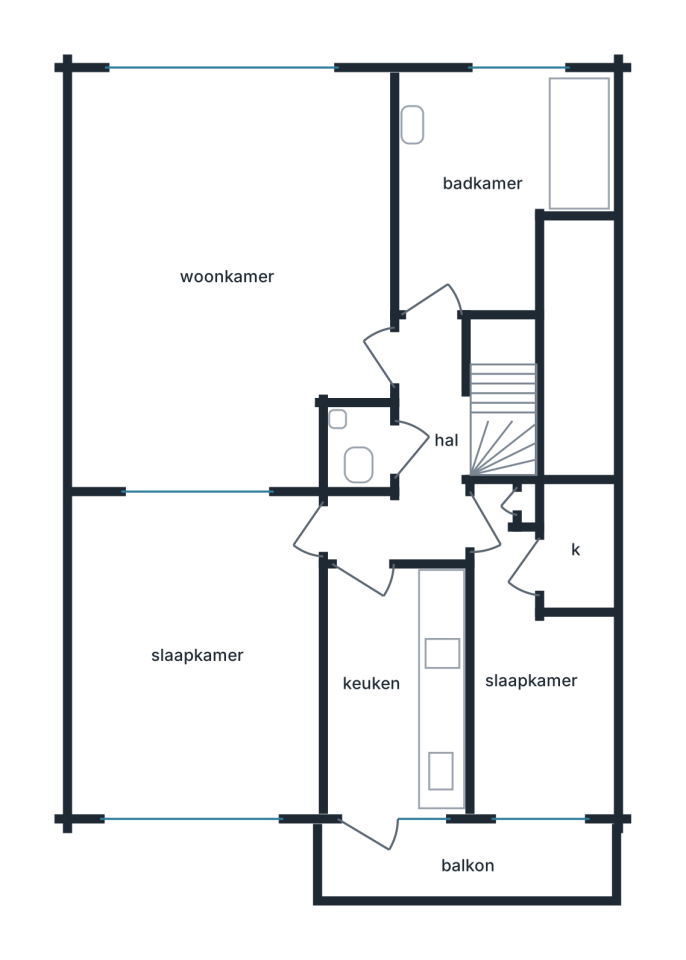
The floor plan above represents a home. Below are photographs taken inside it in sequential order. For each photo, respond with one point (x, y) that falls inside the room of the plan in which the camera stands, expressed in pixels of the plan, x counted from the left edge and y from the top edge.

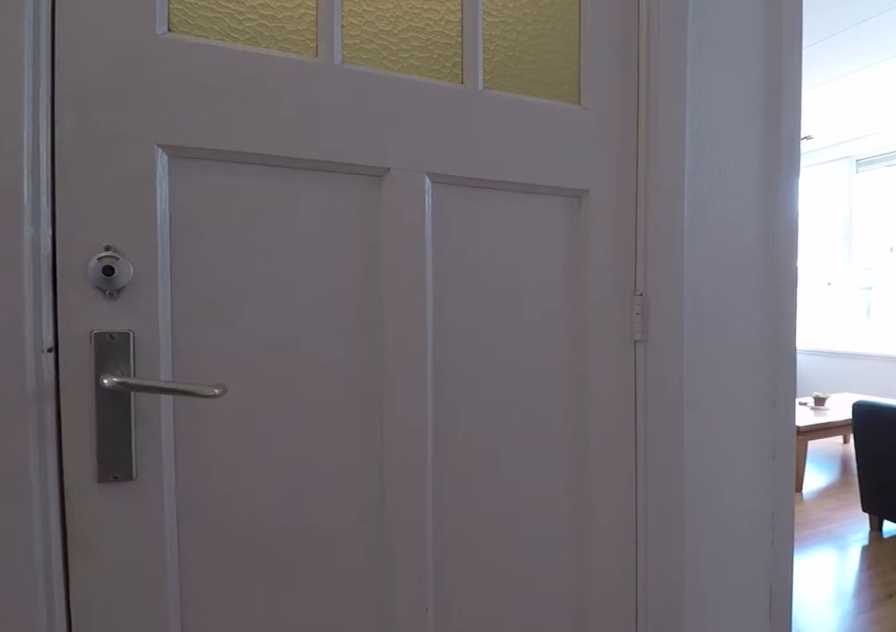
(418, 456)
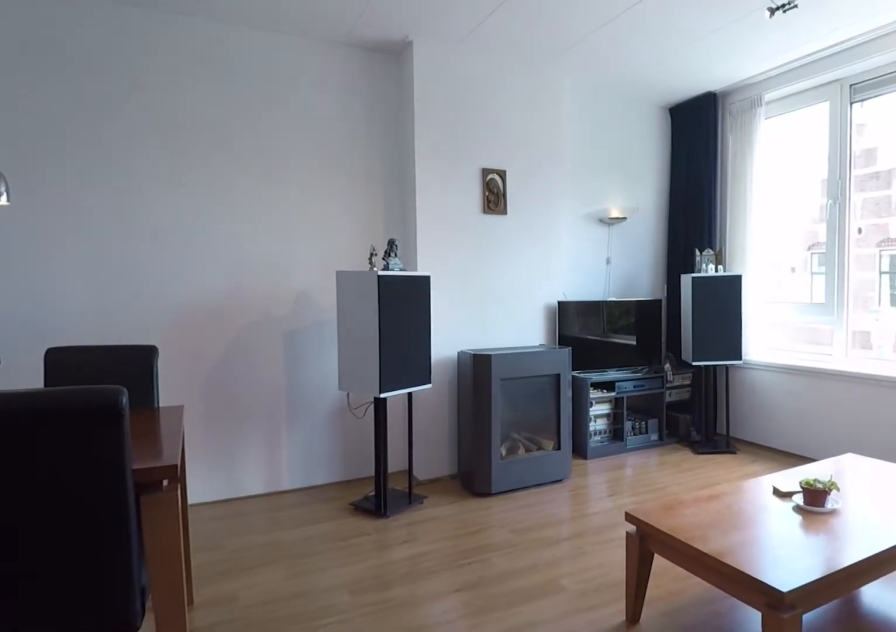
(227, 275)
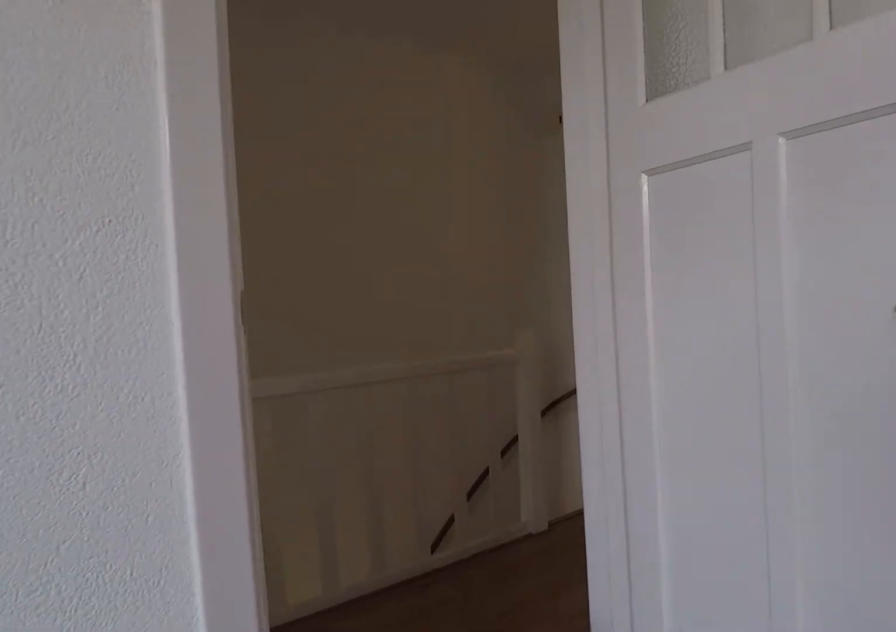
(227, 275)
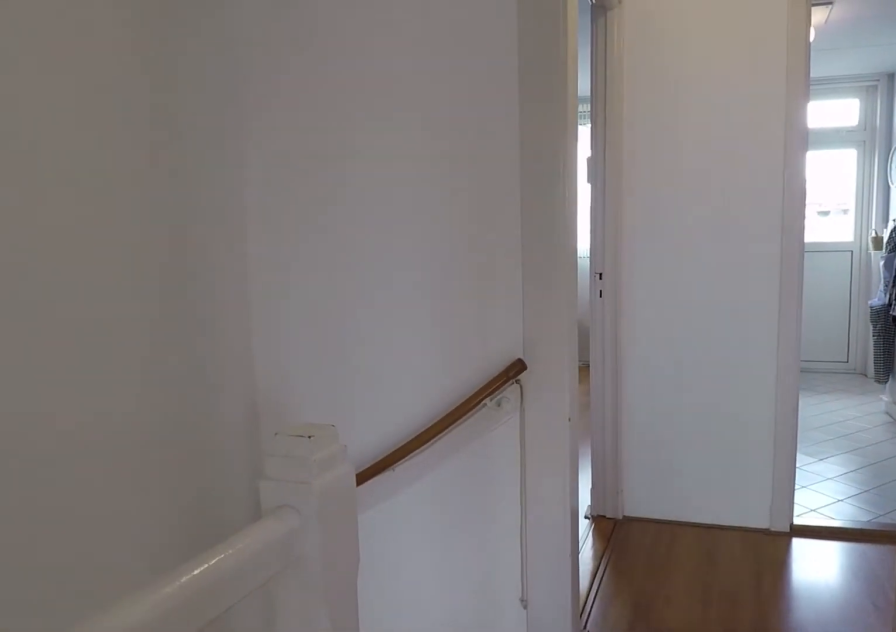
(417, 456)
